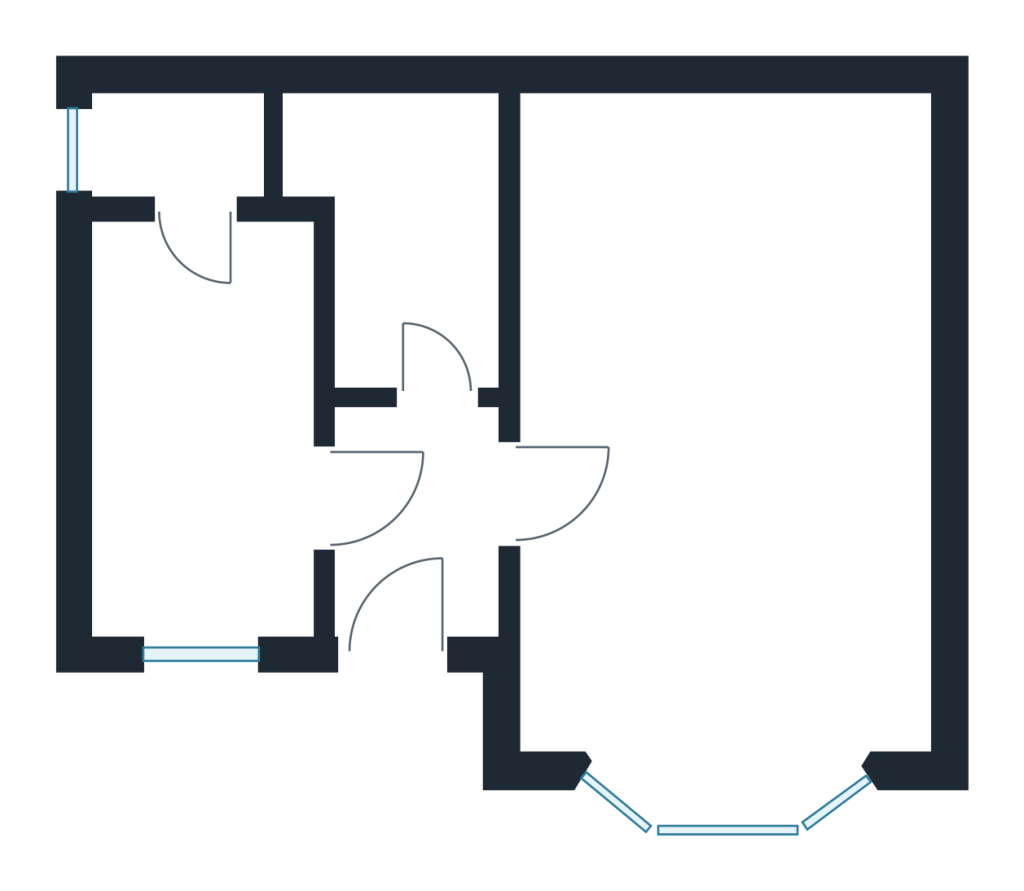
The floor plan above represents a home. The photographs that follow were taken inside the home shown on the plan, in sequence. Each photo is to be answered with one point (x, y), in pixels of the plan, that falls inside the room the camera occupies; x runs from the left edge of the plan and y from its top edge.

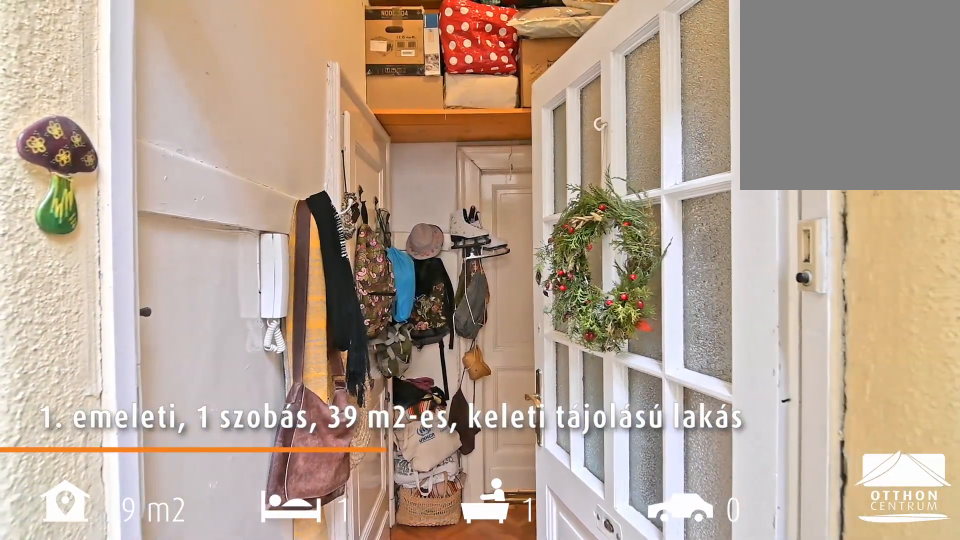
(422, 529)
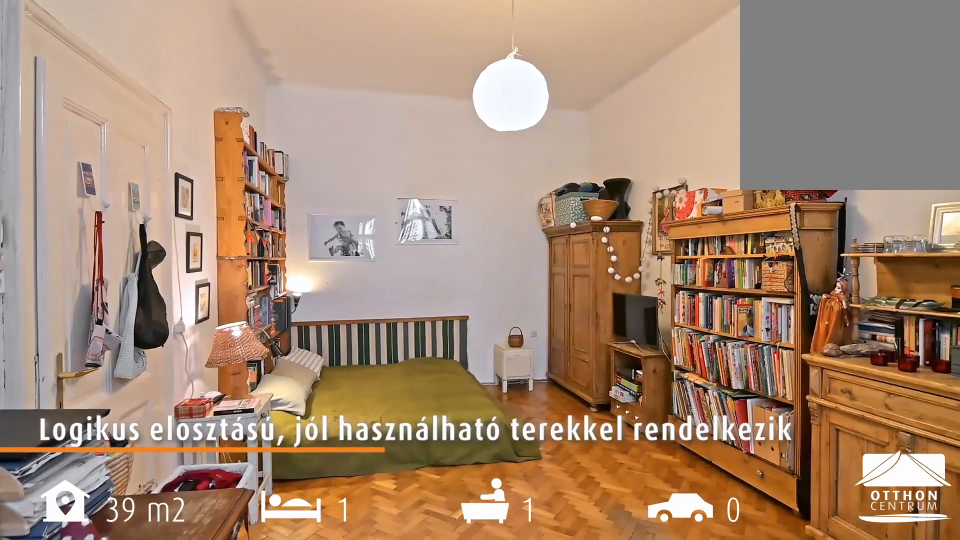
(724, 421)
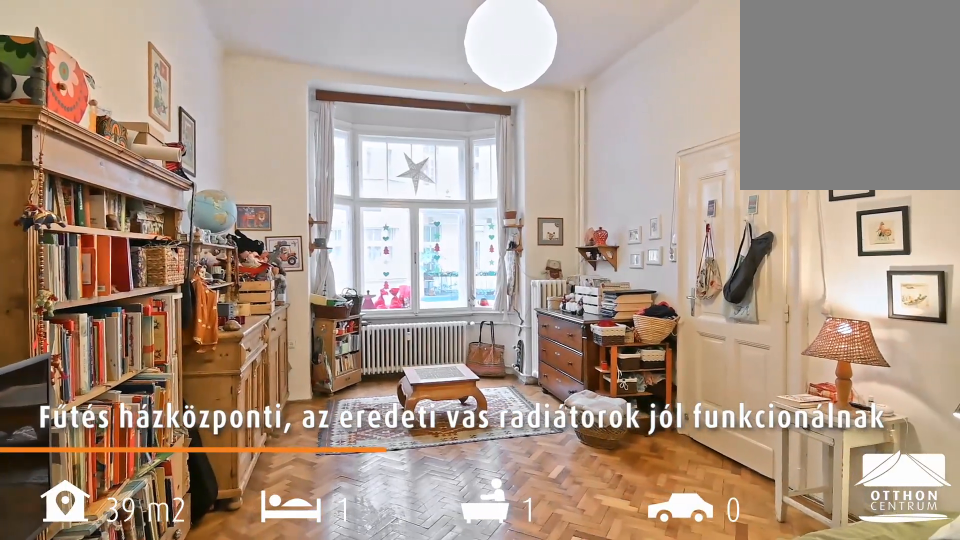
(724, 421)
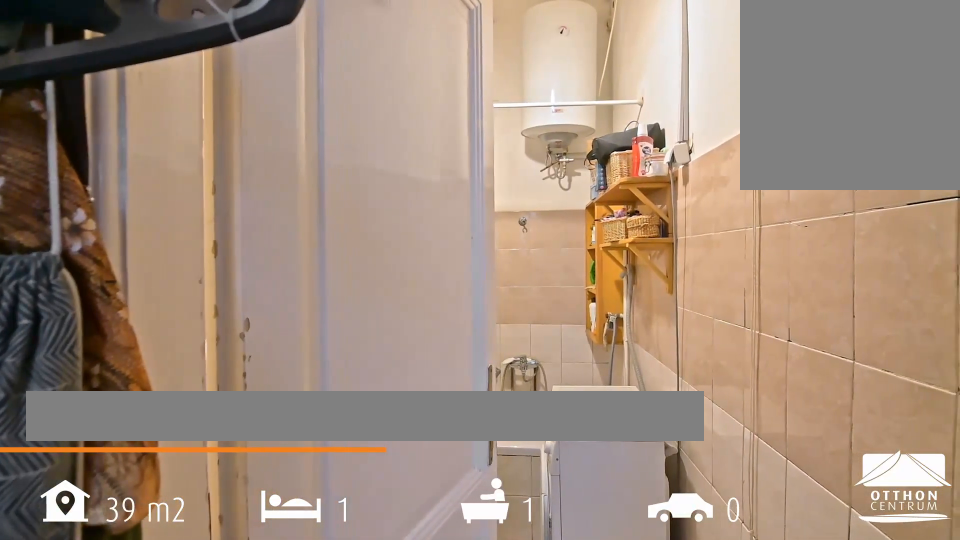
(408, 227)
